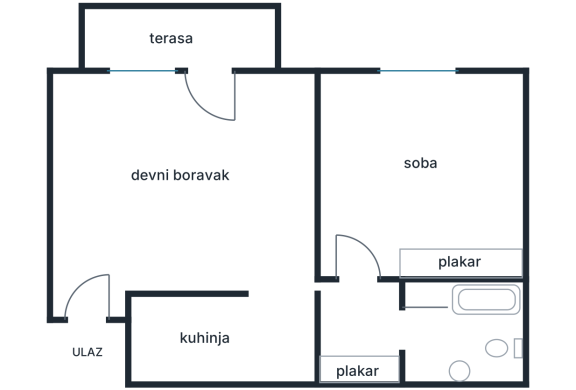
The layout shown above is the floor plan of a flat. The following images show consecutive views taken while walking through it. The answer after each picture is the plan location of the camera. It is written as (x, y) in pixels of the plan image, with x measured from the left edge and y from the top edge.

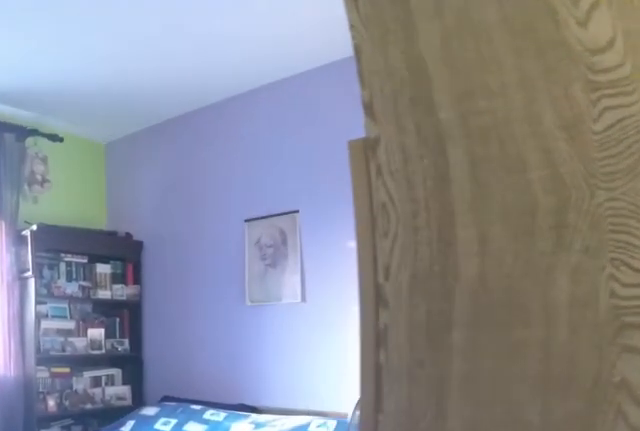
(347, 299)
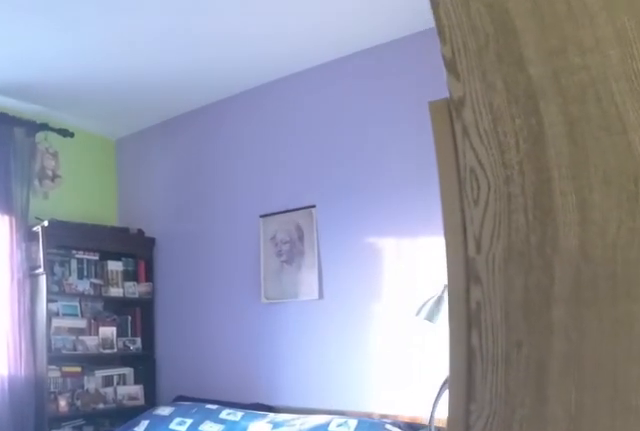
(348, 296)
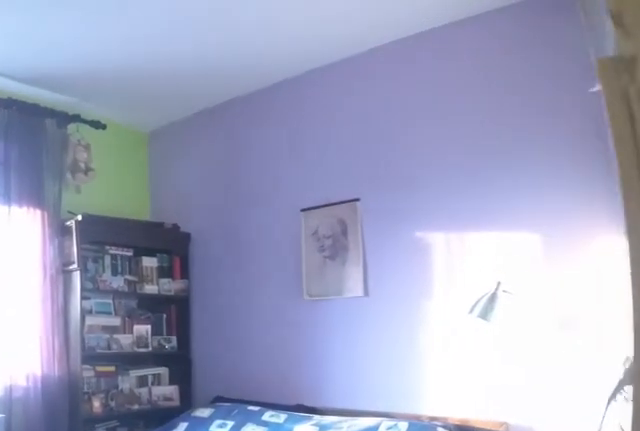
(348, 296)
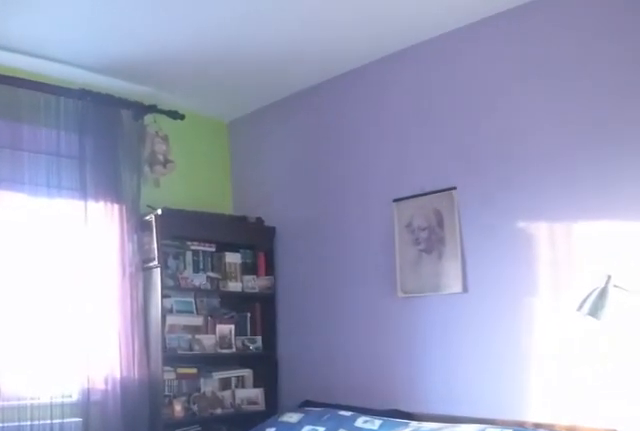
(348, 296)
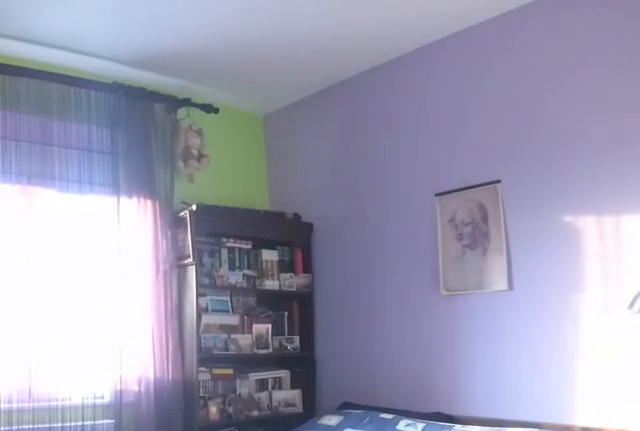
(348, 295)
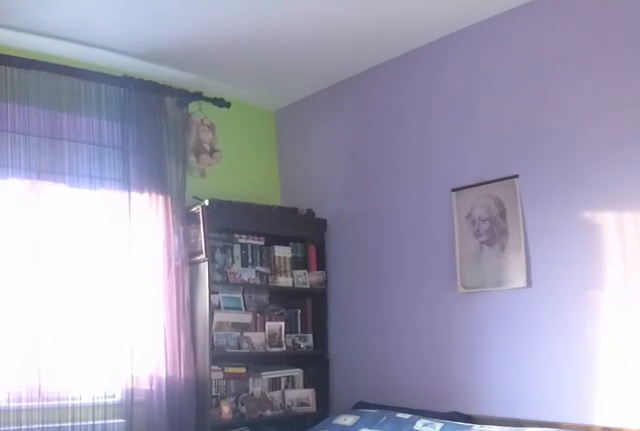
(347, 284)
